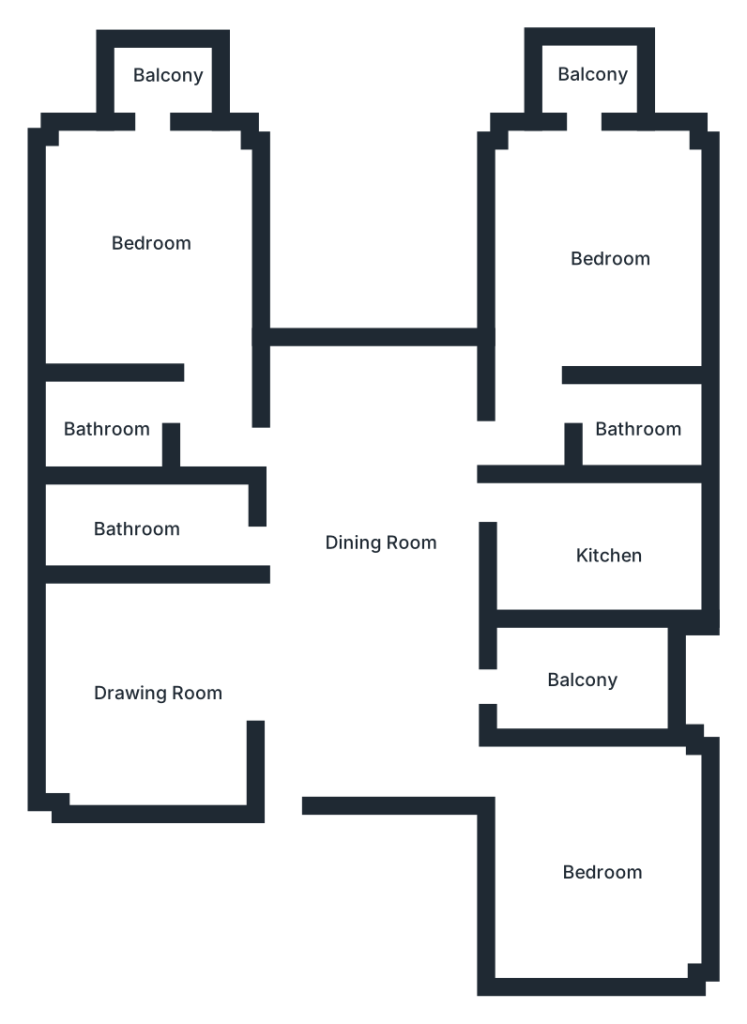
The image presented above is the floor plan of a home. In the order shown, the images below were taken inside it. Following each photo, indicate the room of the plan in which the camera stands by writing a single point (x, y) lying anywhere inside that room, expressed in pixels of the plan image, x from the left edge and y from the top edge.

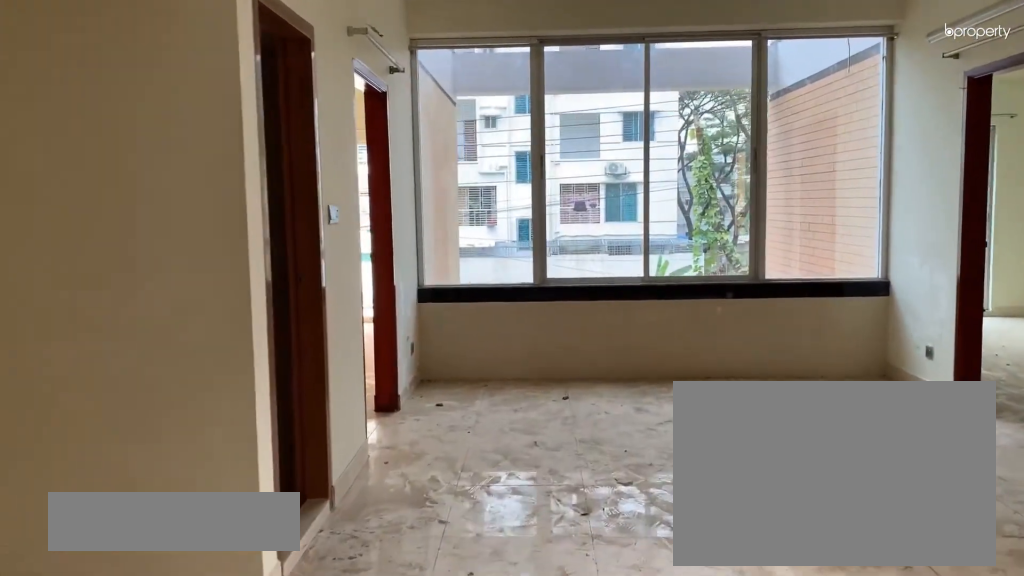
(372, 558)
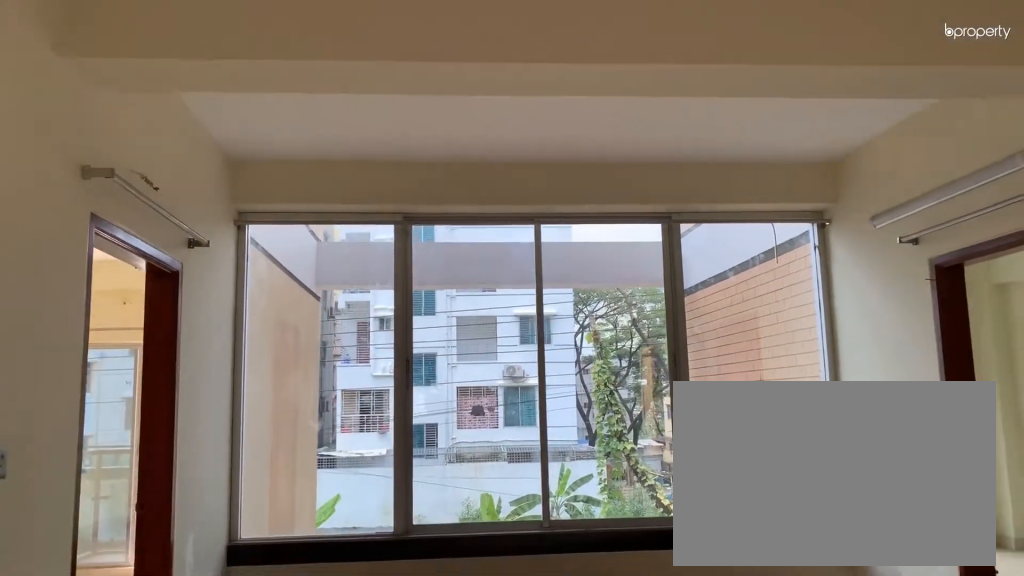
(371, 558)
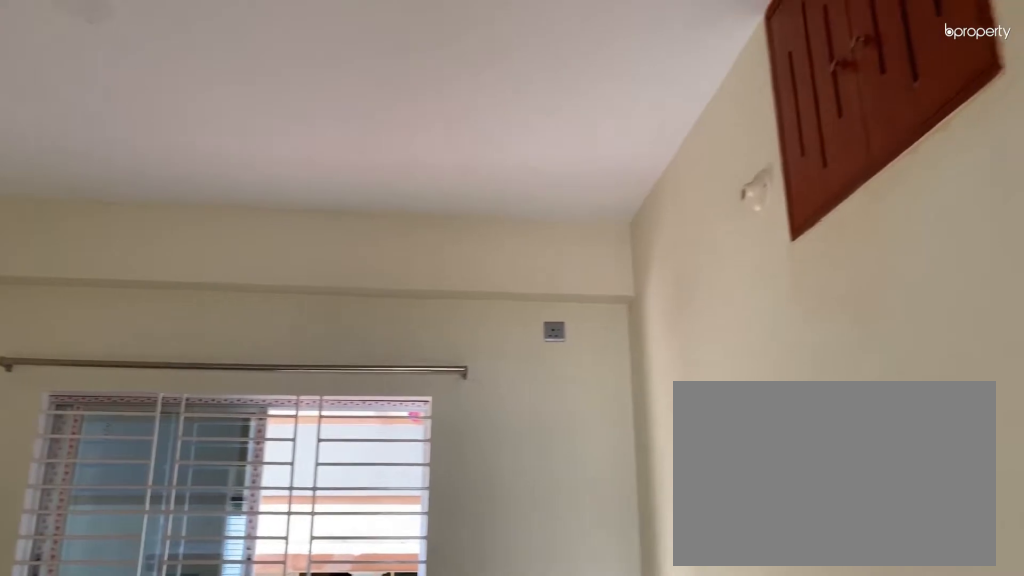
(154, 695)
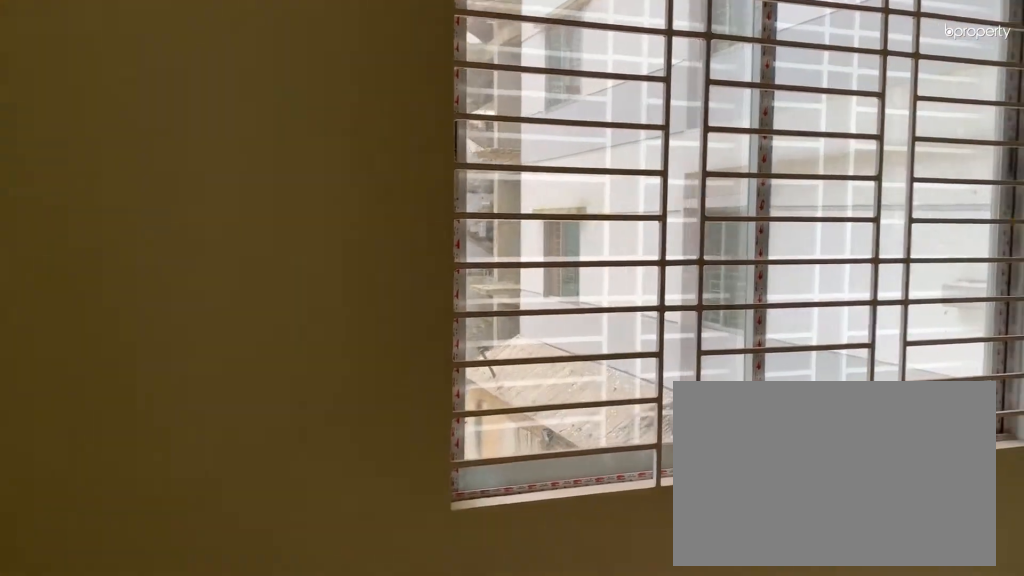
(589, 865)
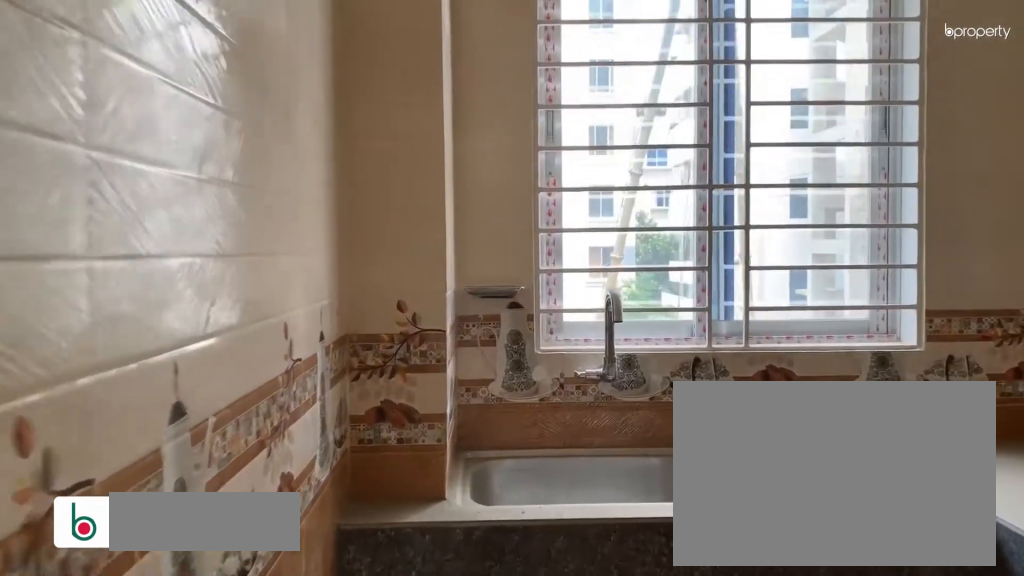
(581, 540)
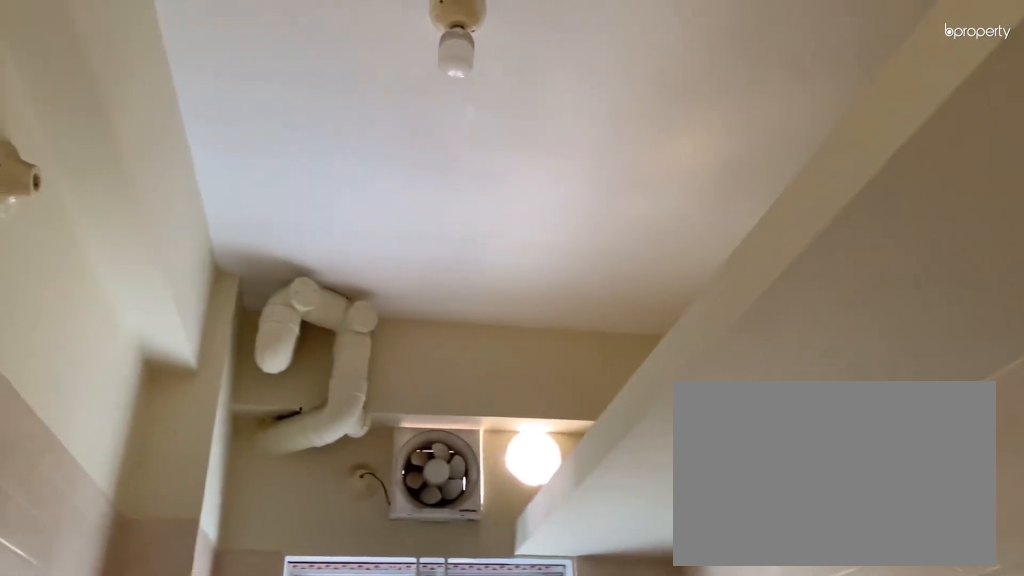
(581, 540)
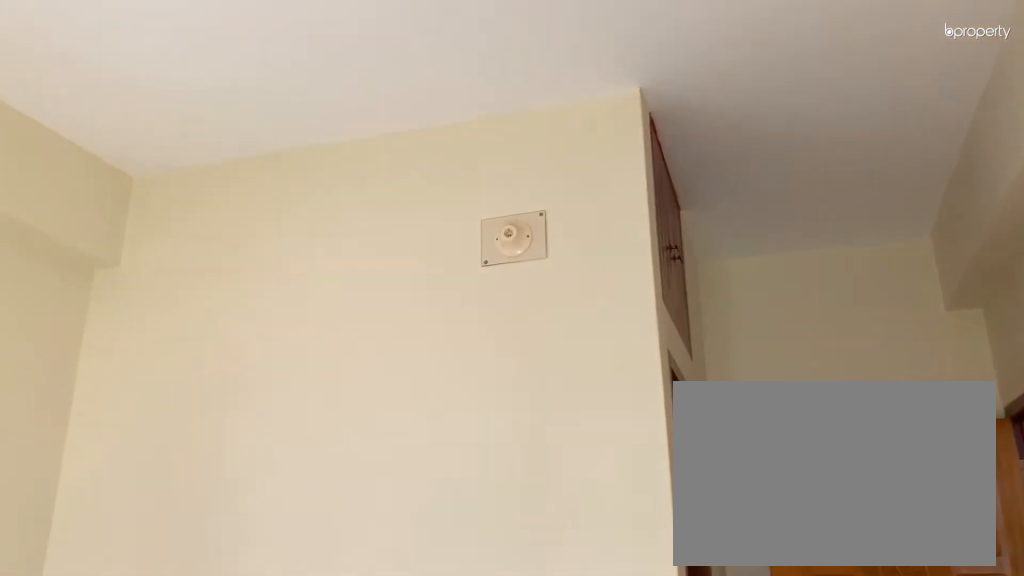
(593, 250)
